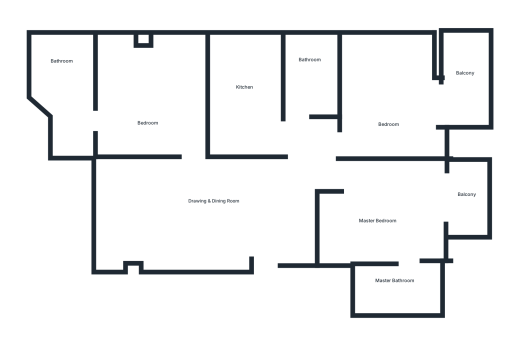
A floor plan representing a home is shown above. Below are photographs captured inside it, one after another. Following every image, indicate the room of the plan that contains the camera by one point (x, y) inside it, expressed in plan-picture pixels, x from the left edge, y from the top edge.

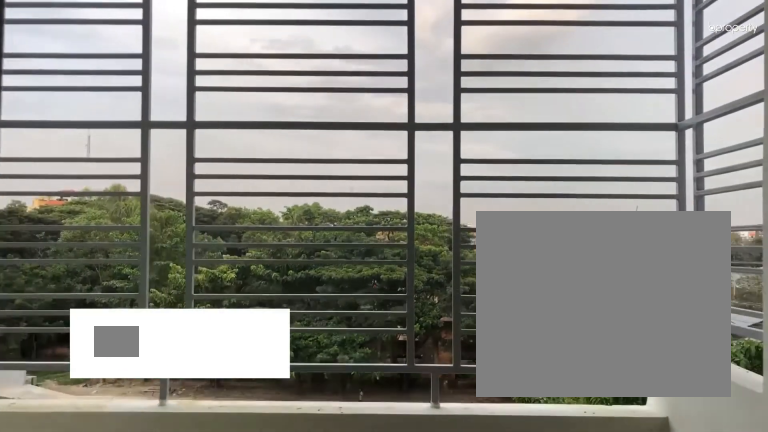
(459, 80)
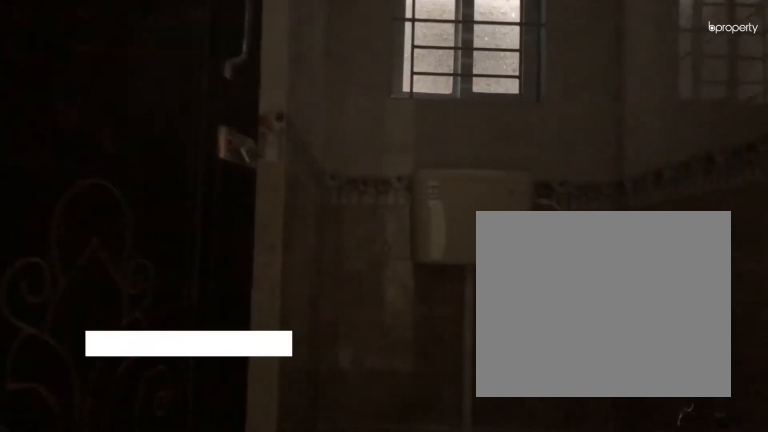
(304, 76)
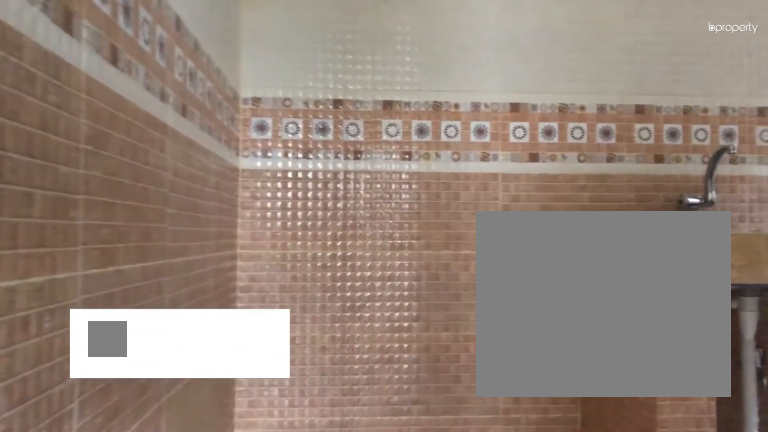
(247, 100)
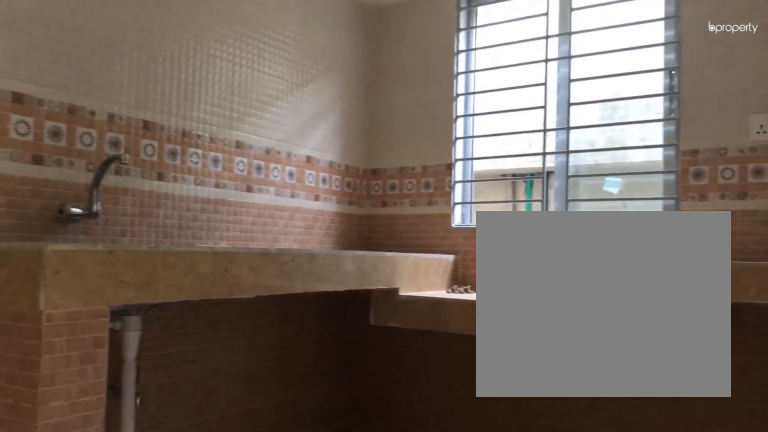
(247, 100)
